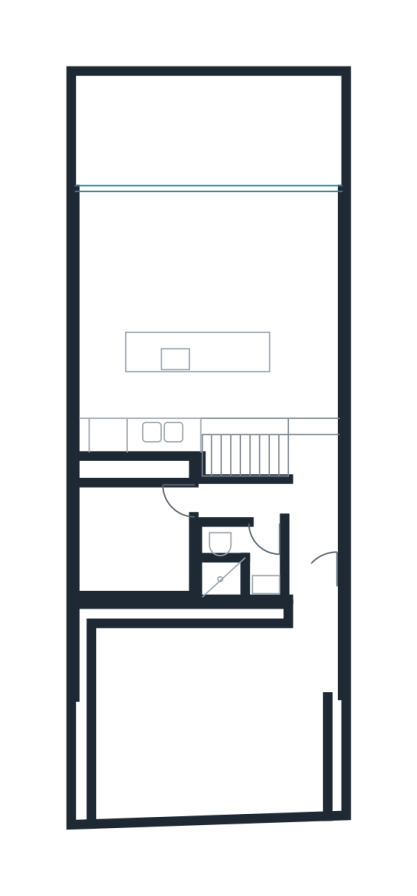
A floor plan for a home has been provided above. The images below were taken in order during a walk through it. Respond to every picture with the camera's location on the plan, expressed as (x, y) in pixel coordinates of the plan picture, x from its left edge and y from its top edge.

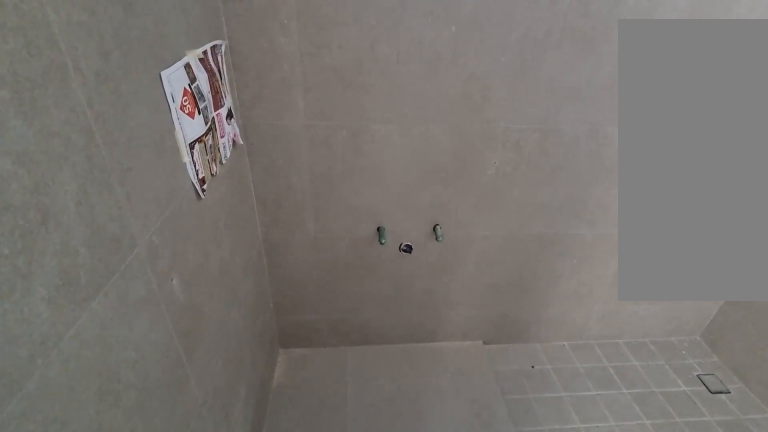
(268, 544)
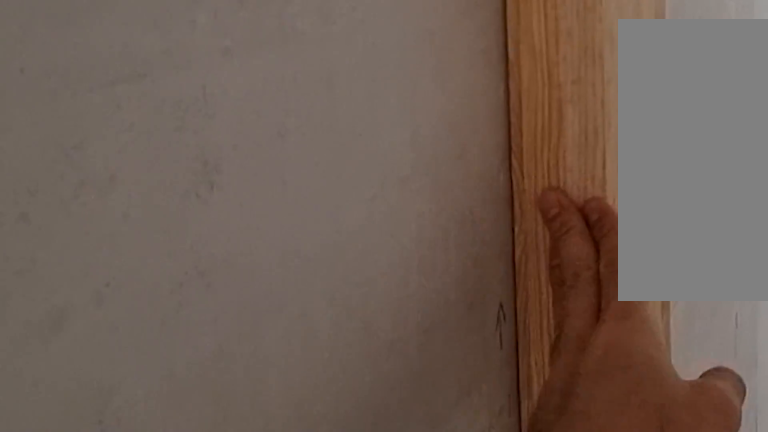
(208, 497)
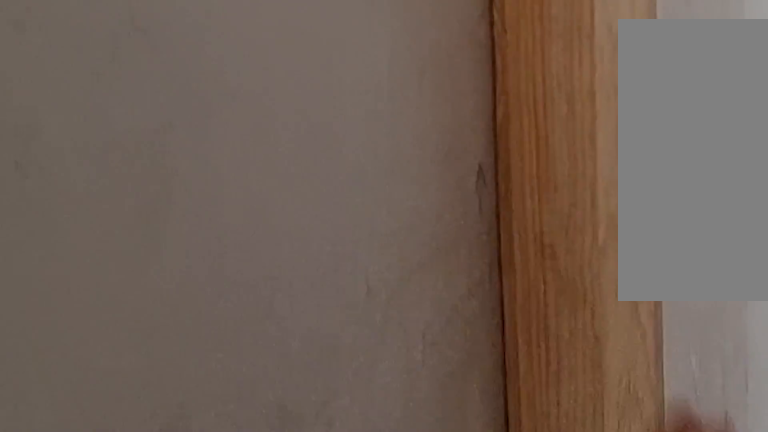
(208, 498)
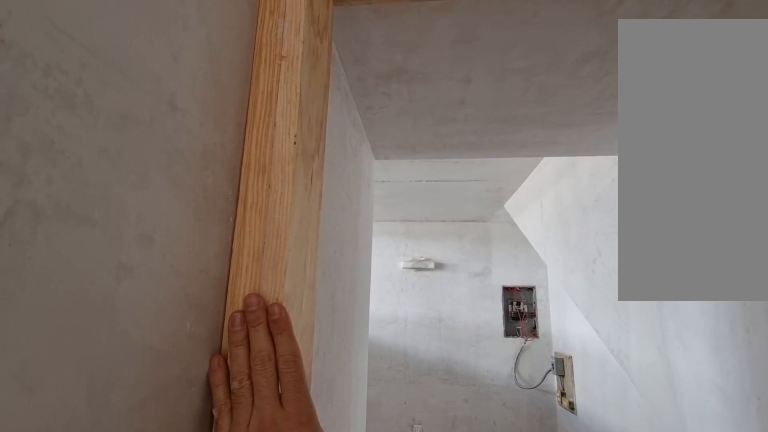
(208, 497)
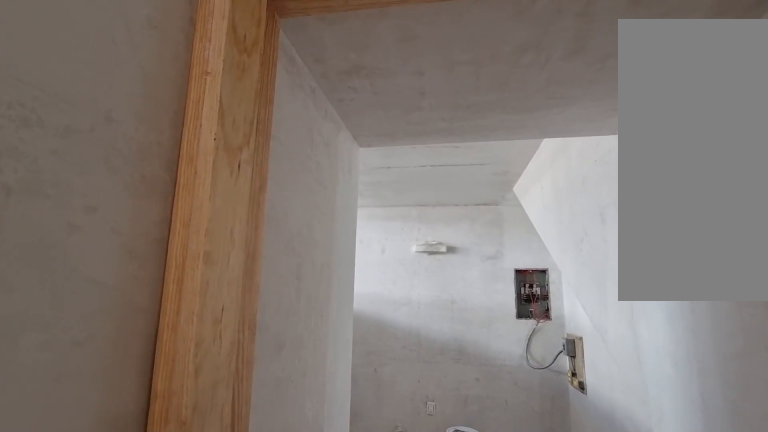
(209, 497)
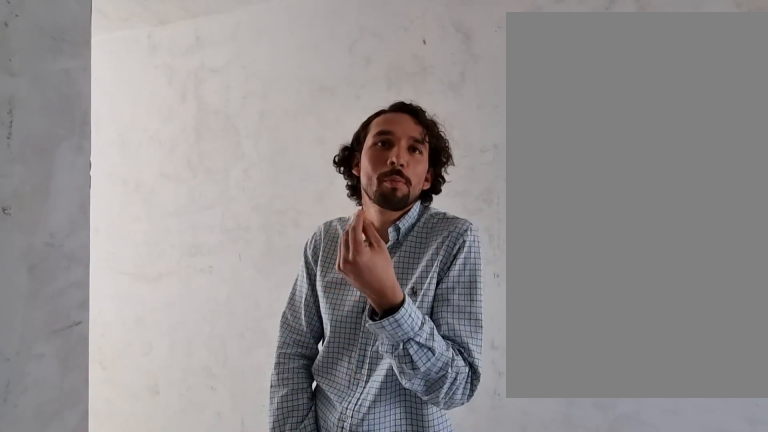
(208, 497)
